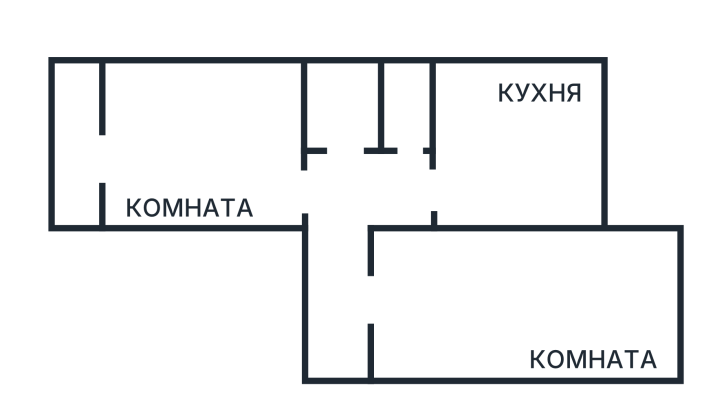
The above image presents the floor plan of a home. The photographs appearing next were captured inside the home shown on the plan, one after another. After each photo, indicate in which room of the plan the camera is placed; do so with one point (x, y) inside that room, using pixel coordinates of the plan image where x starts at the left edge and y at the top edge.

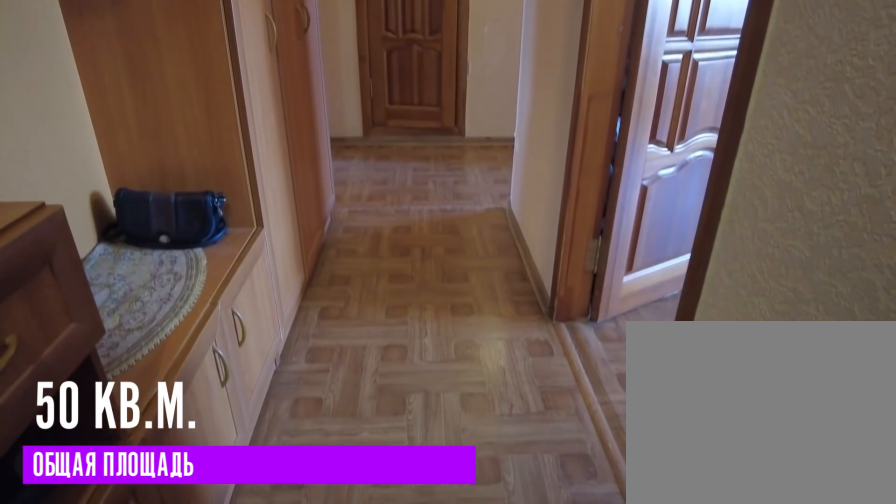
(347, 349)
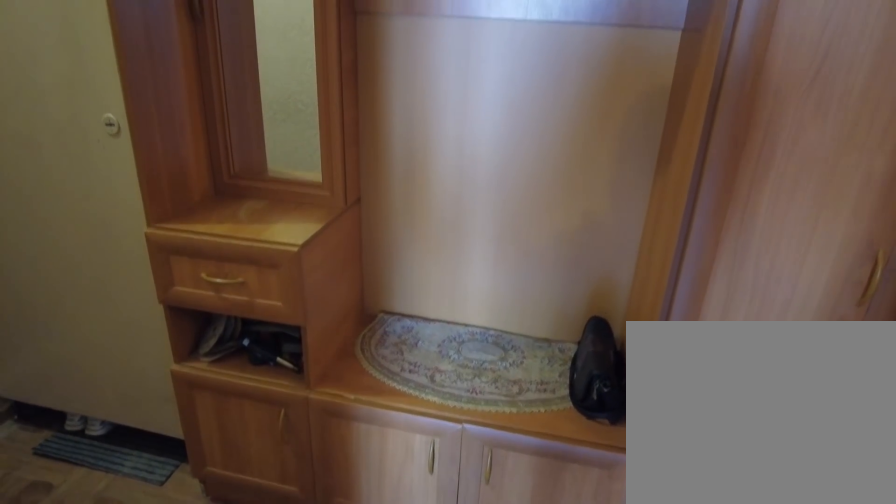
(347, 349)
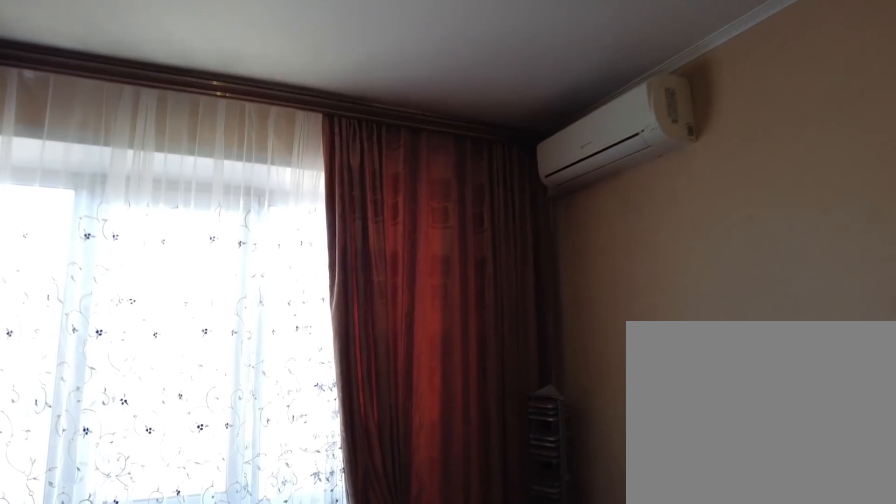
(460, 331)
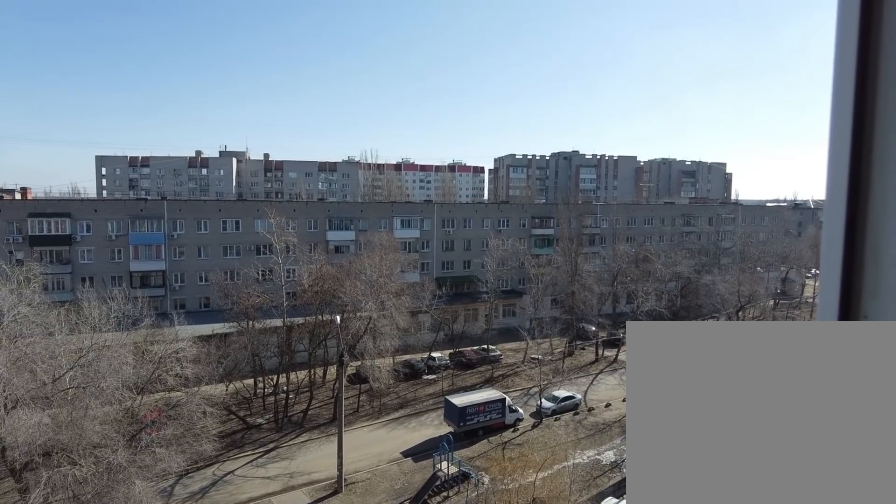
(460, 331)
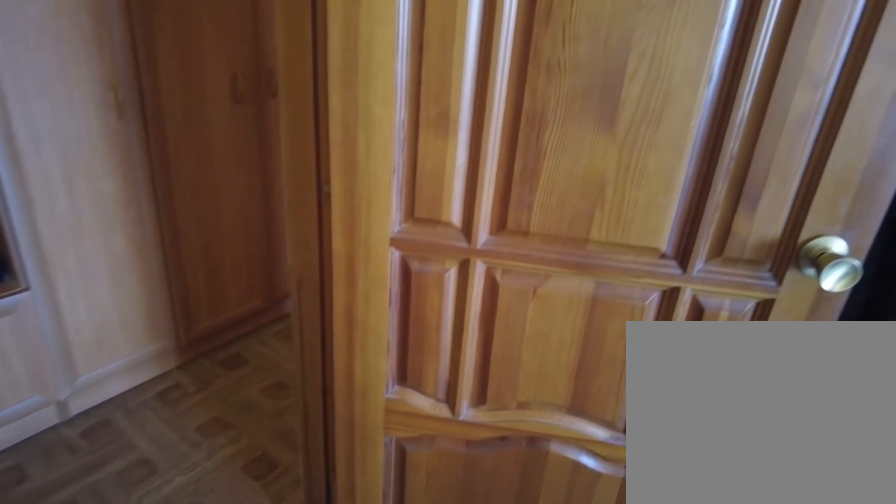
(375, 313)
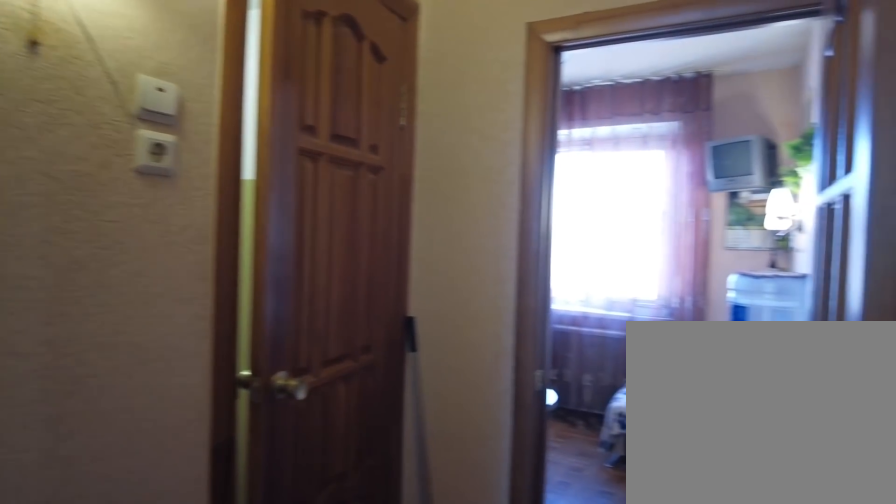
(345, 248)
